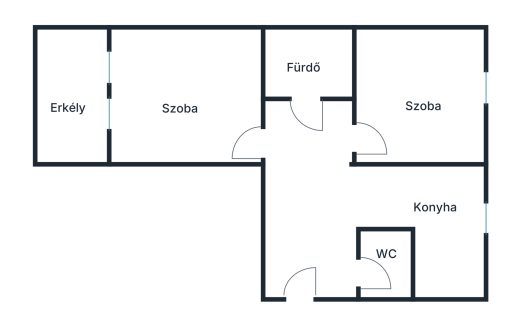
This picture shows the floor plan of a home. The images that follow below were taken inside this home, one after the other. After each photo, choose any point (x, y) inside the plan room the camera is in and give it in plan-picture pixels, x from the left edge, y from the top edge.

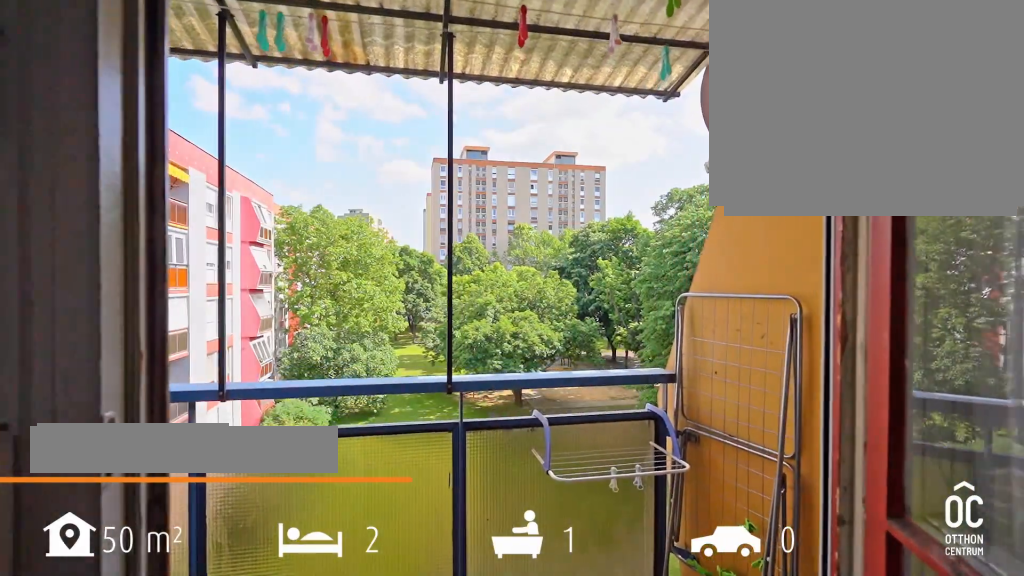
(71, 99)
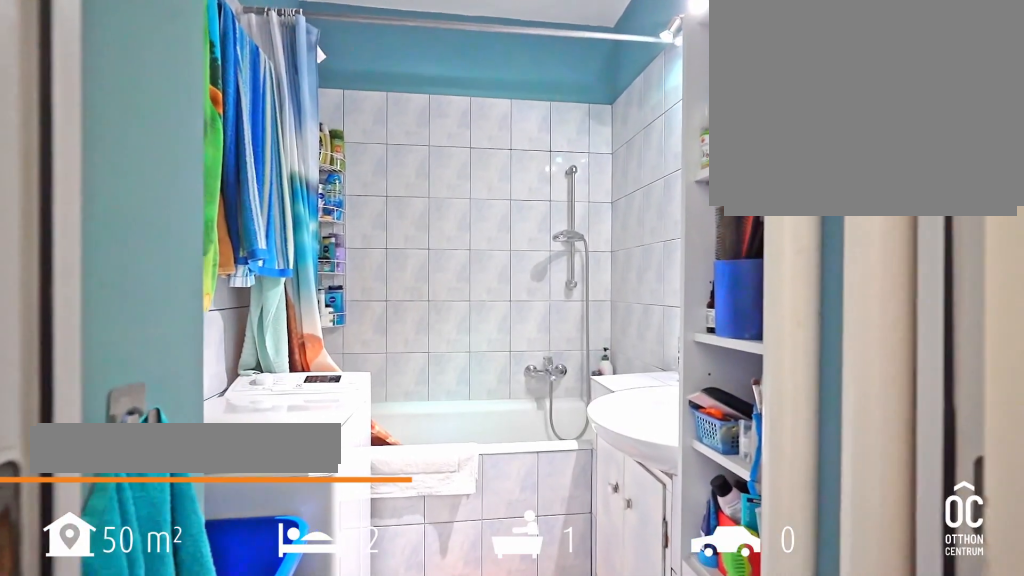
(308, 68)
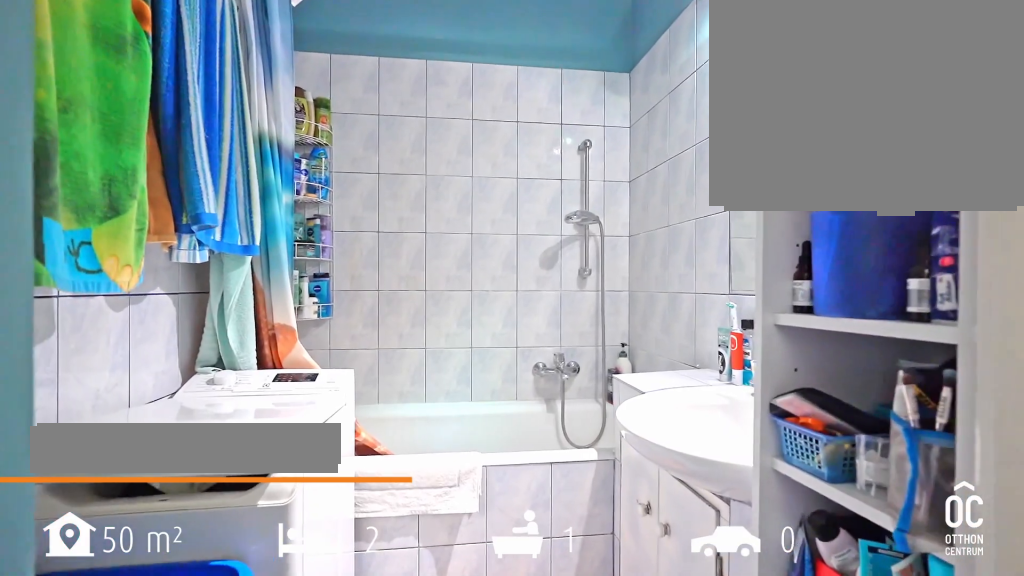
(308, 68)
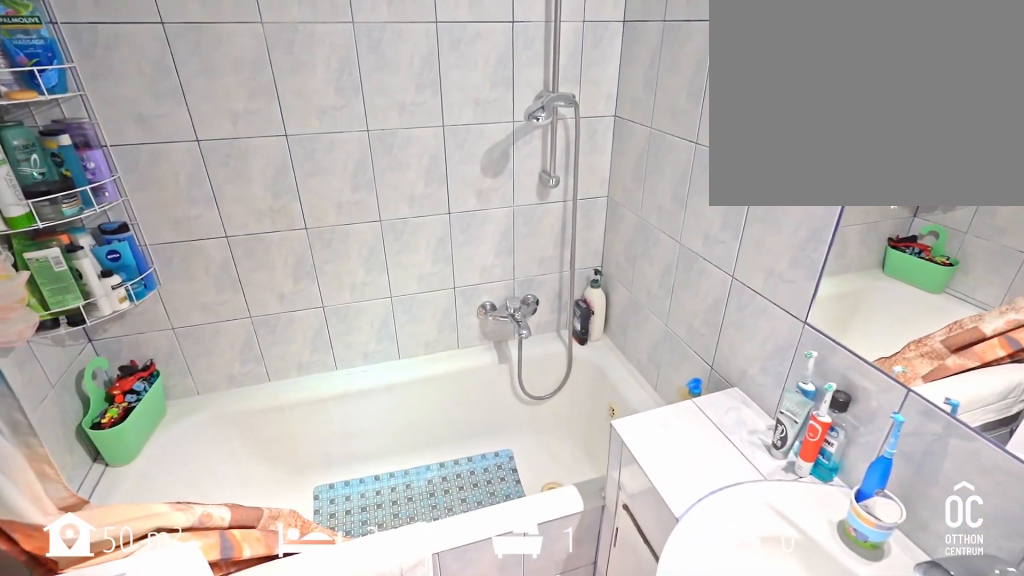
(308, 68)
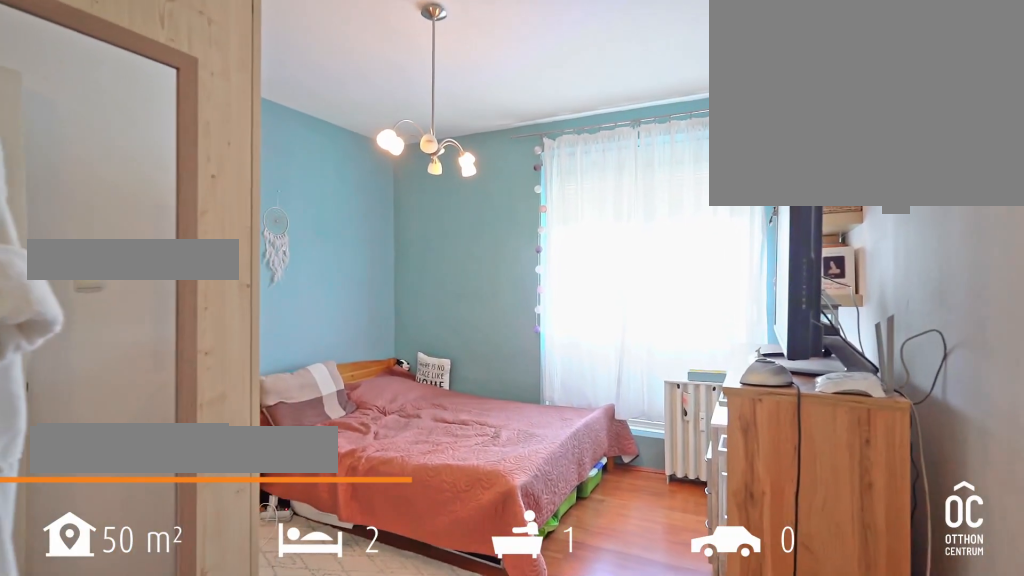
(424, 99)
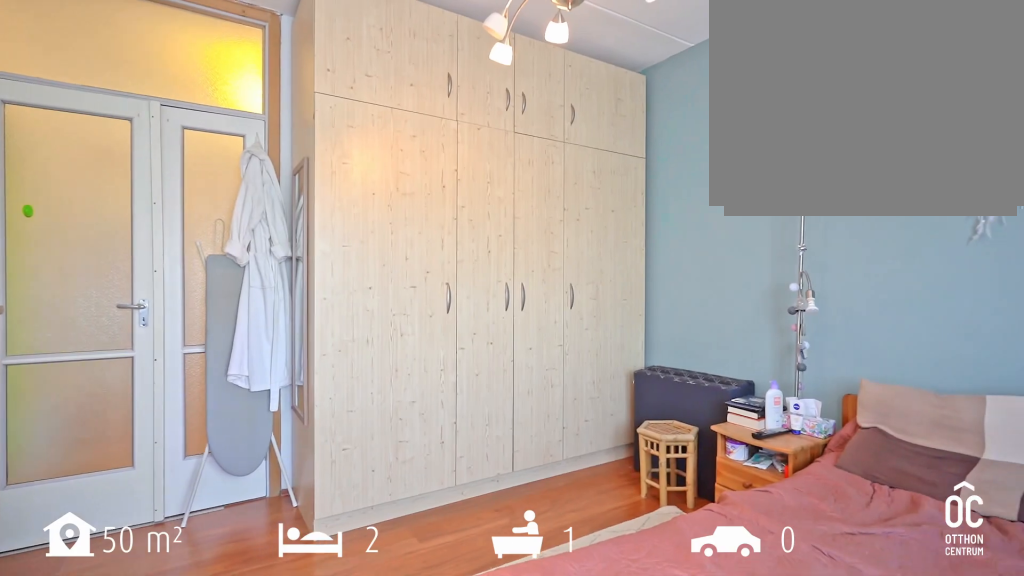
(425, 99)
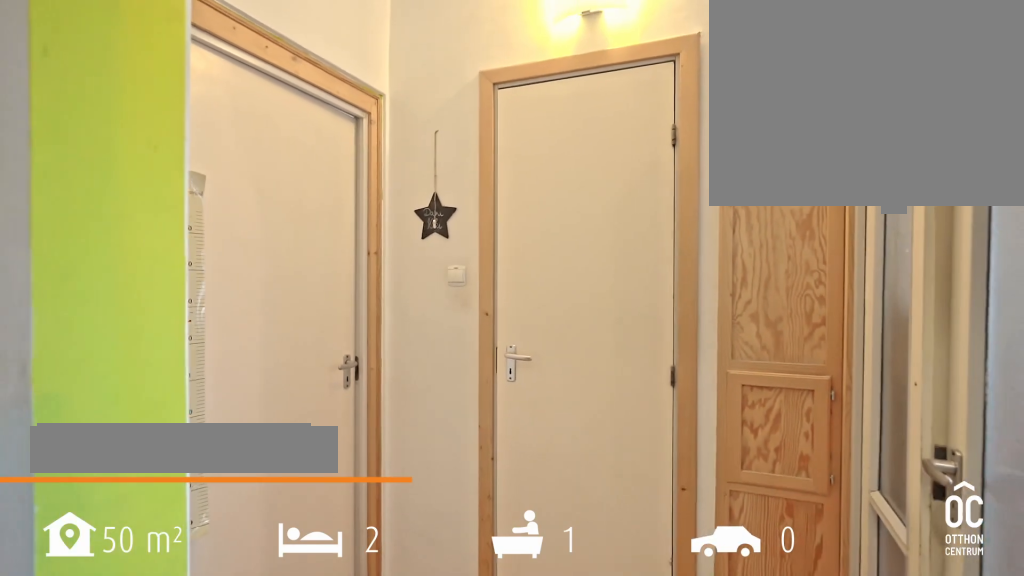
(312, 198)
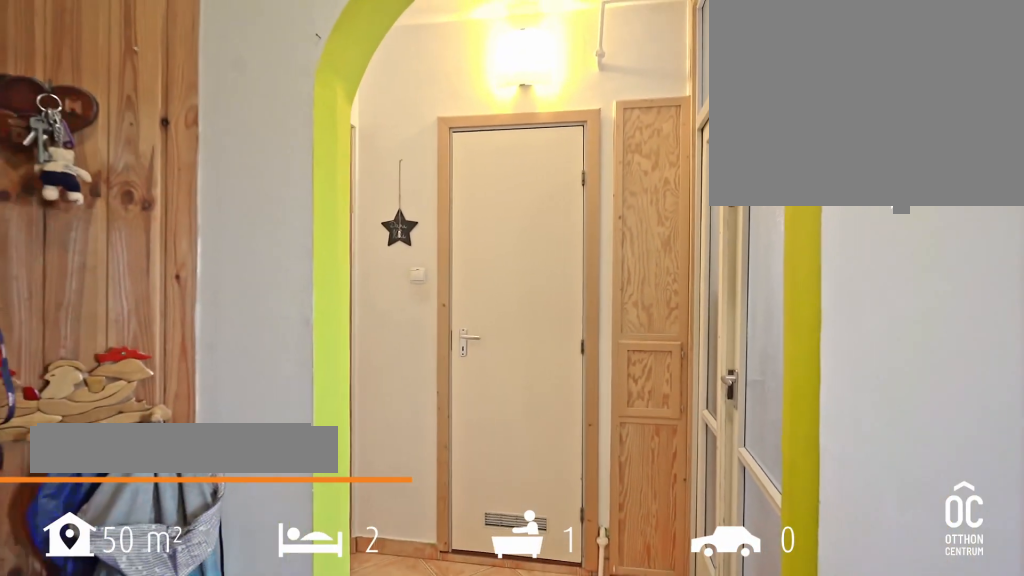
(312, 198)
